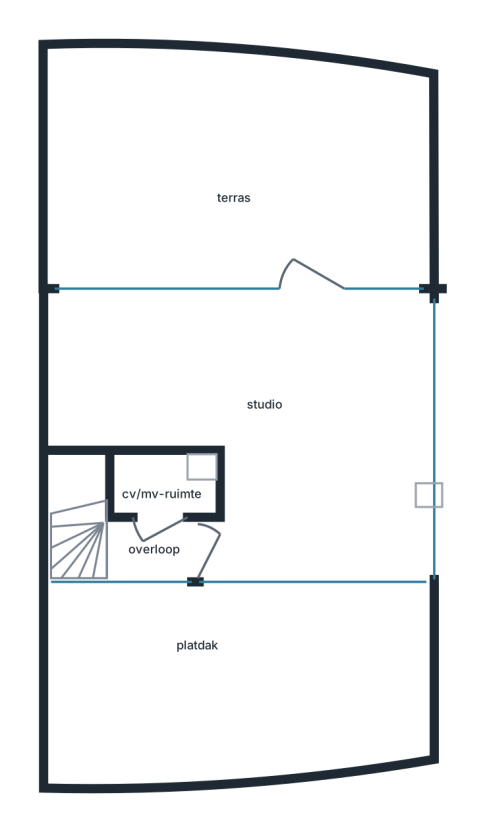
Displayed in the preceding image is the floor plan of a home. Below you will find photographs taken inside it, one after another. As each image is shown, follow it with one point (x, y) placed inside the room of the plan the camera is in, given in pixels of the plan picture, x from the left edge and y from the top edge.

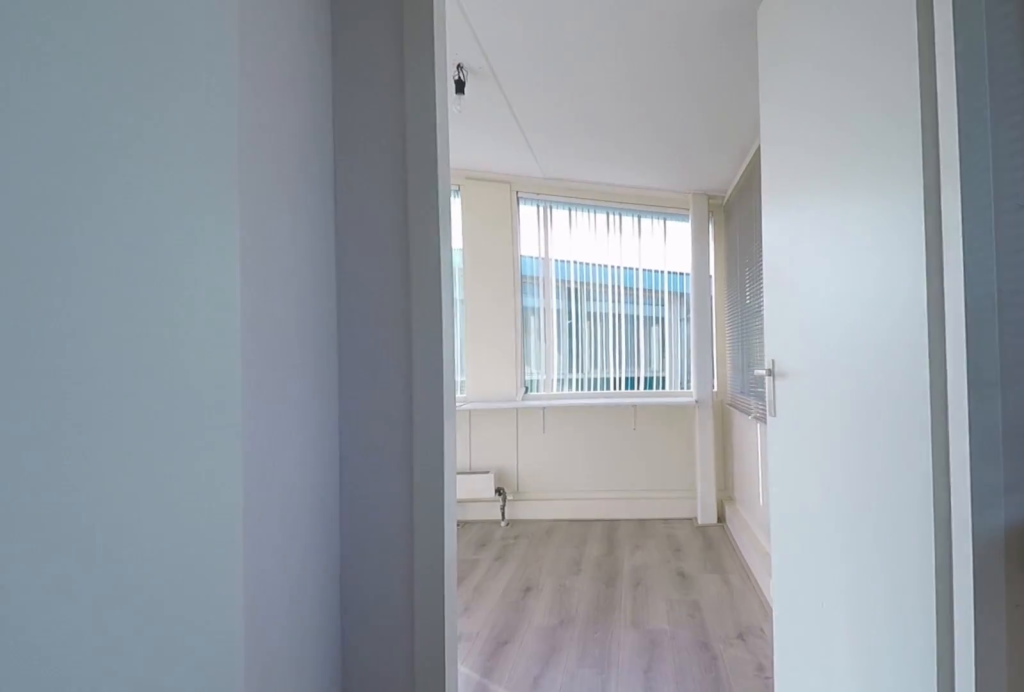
(161, 540)
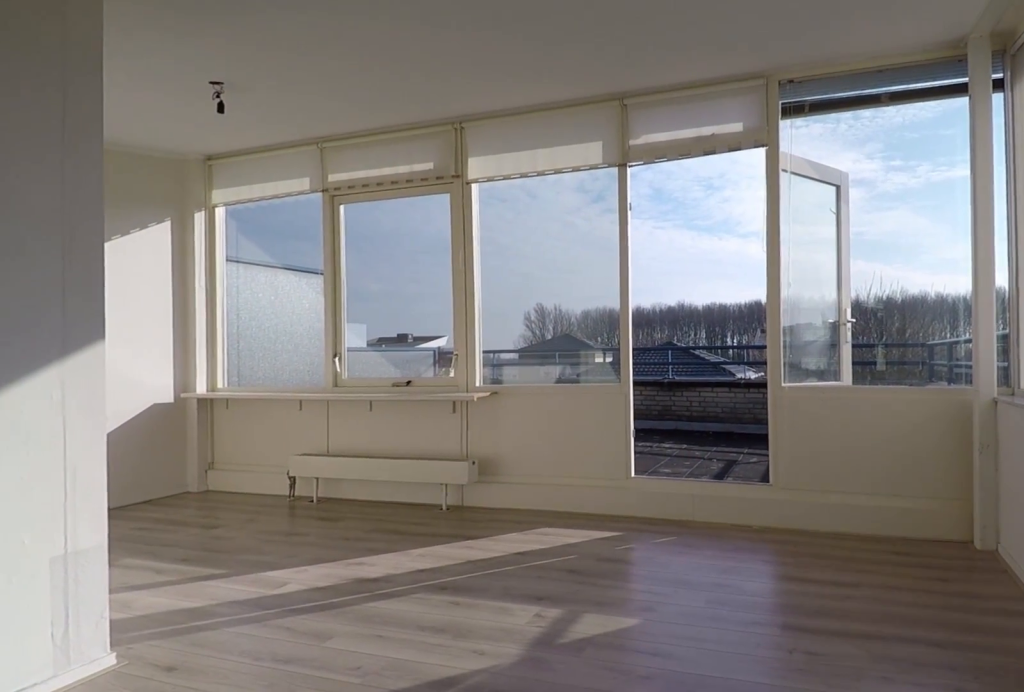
(265, 419)
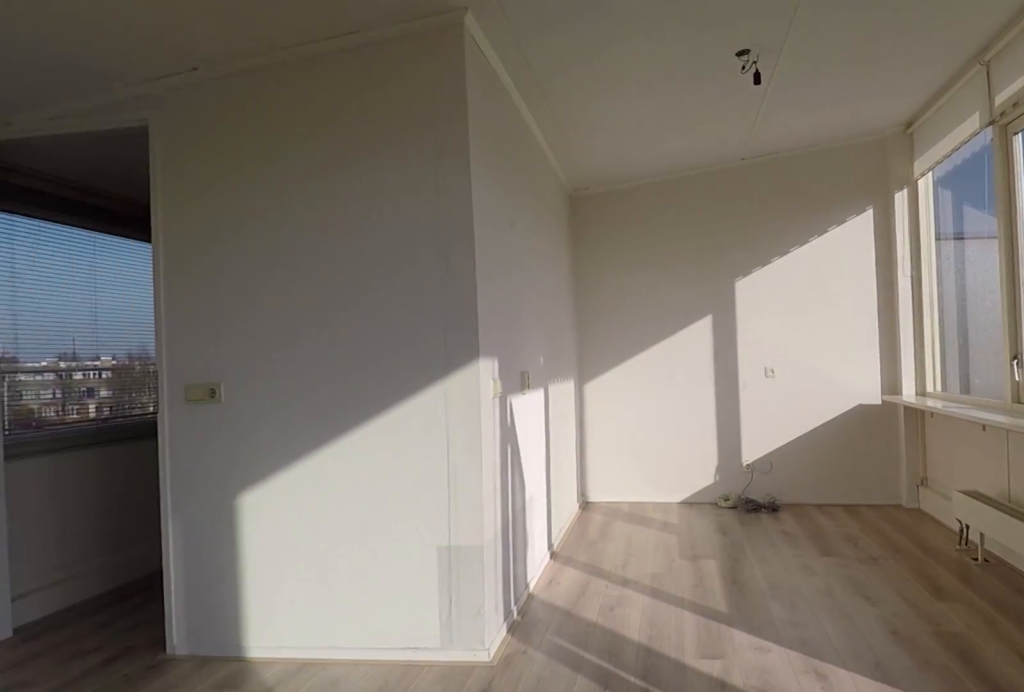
(265, 419)
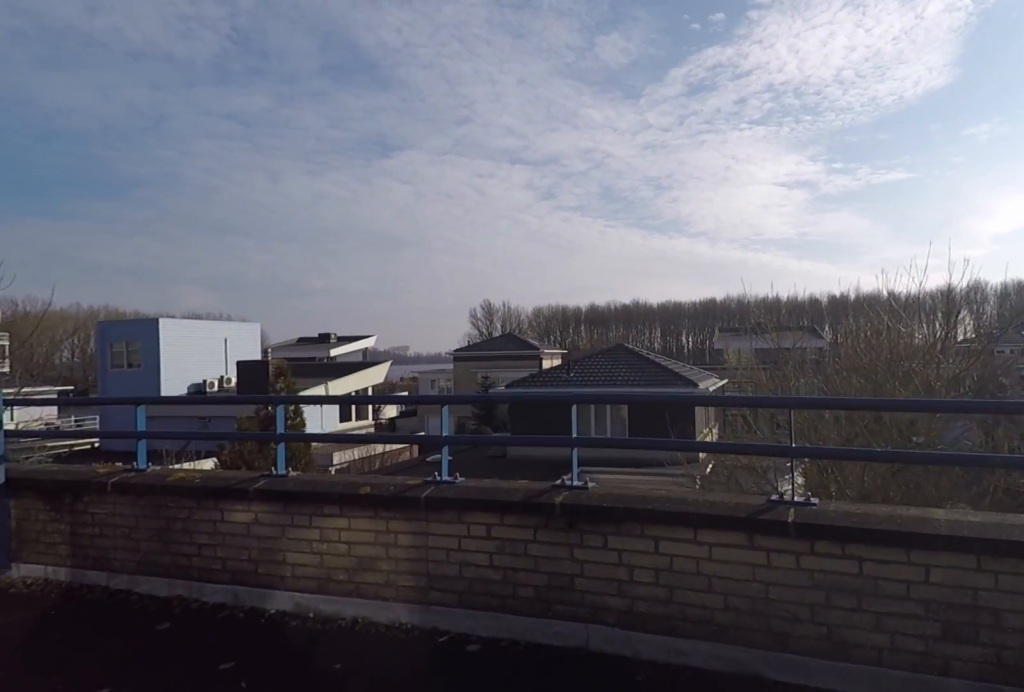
(234, 170)
